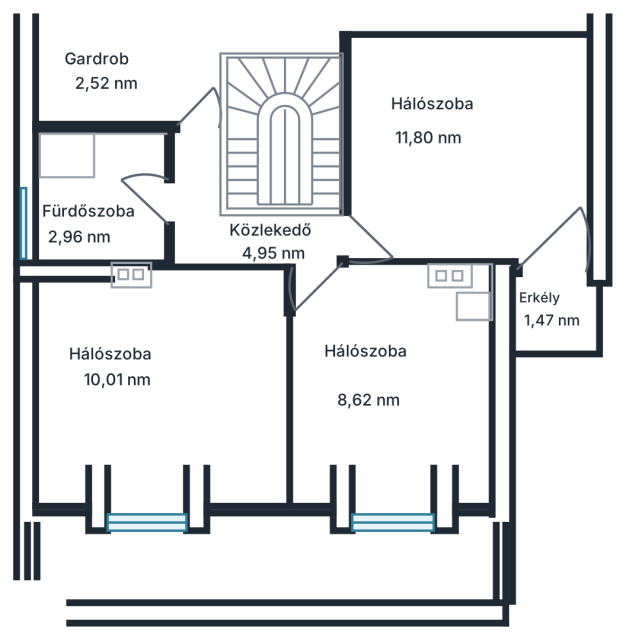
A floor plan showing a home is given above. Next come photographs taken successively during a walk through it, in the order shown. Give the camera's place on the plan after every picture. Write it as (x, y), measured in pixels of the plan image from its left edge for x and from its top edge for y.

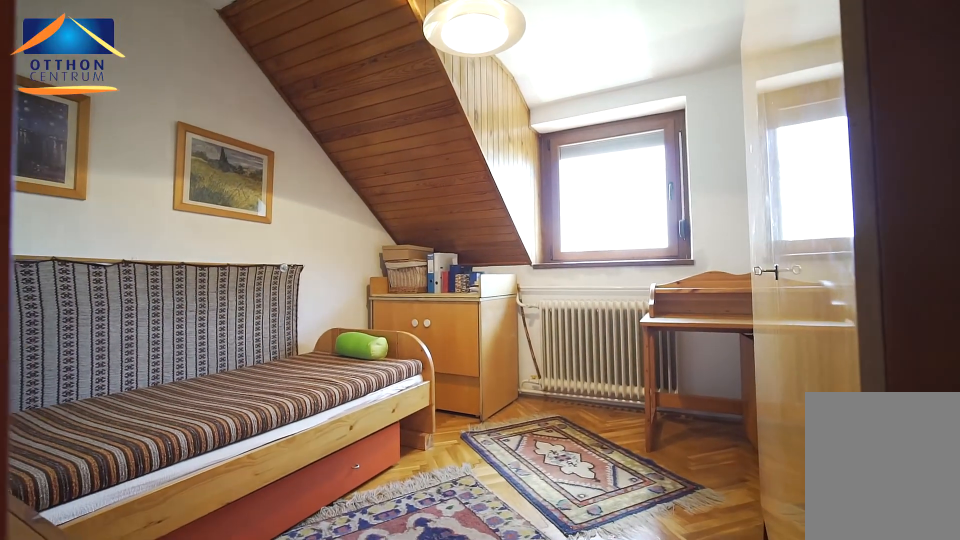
(334, 300)
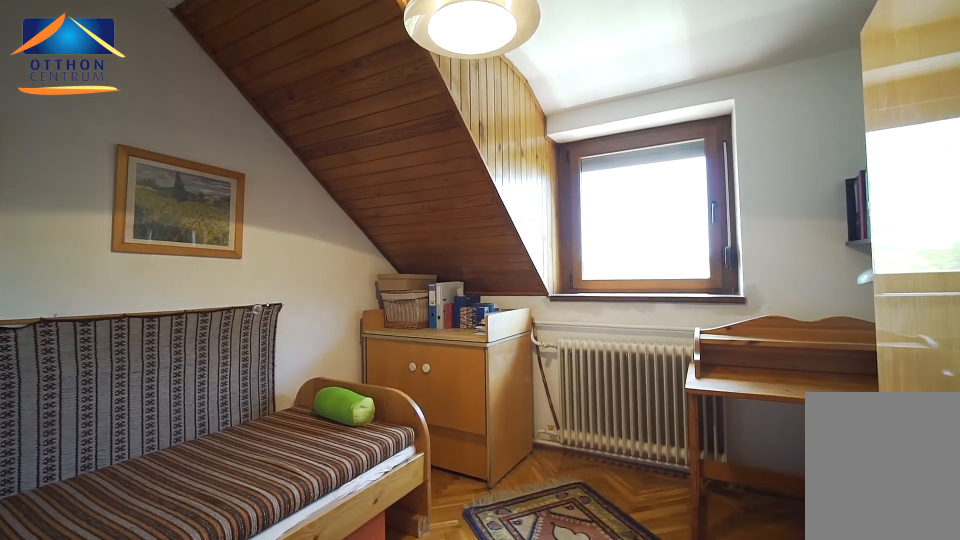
(367, 360)
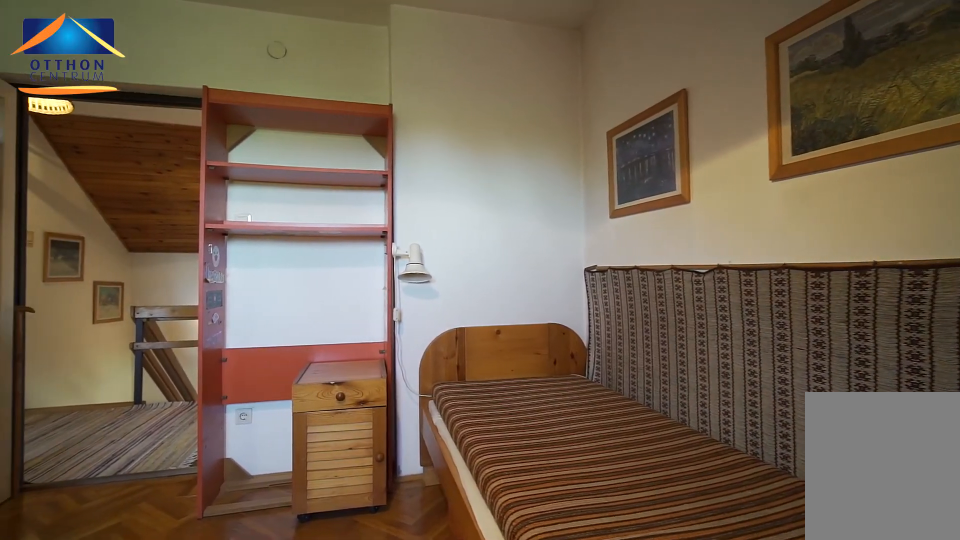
(367, 366)
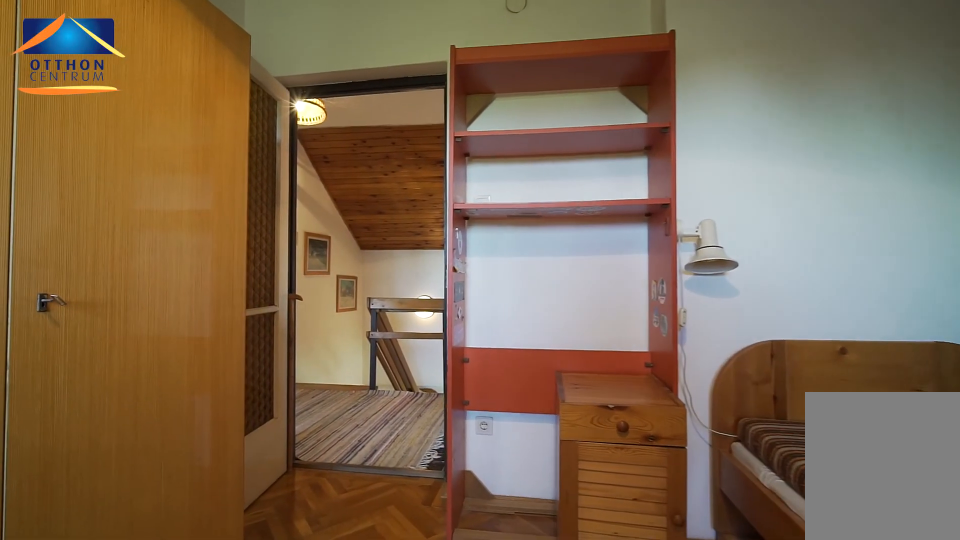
(334, 317)
